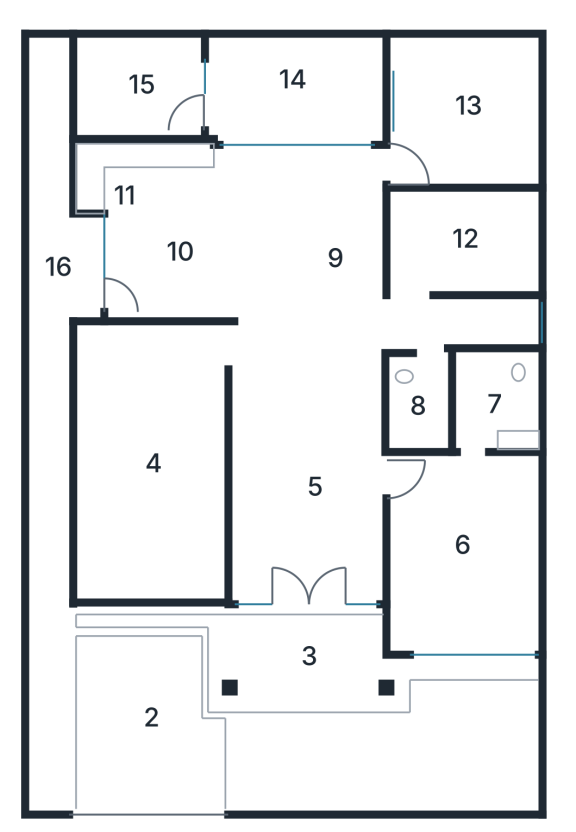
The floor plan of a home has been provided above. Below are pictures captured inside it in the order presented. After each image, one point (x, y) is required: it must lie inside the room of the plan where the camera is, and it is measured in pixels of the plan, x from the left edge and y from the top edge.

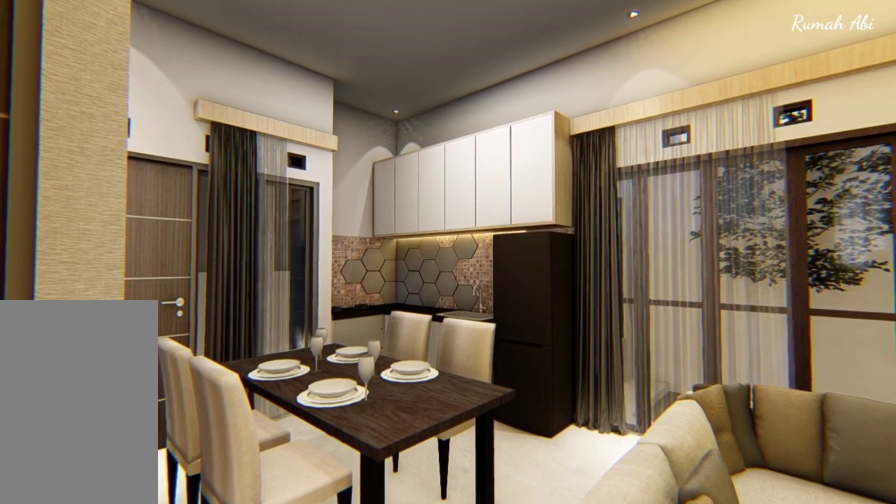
(293, 268)
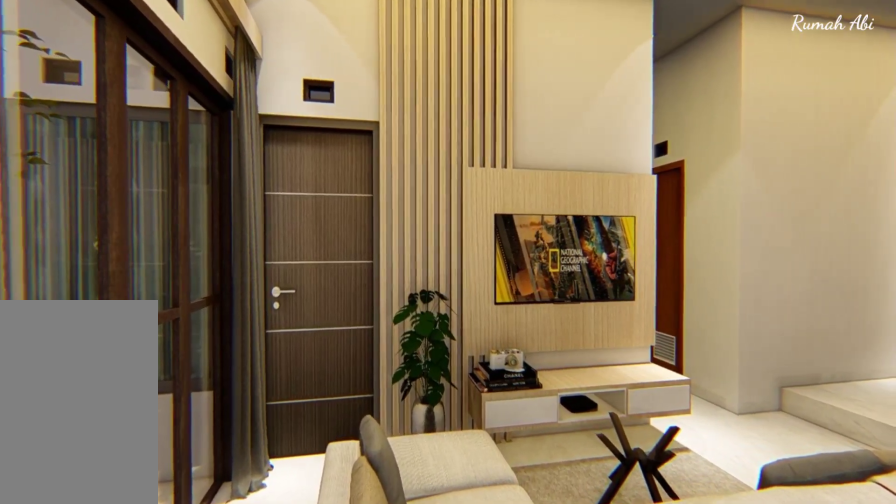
(288, 265)
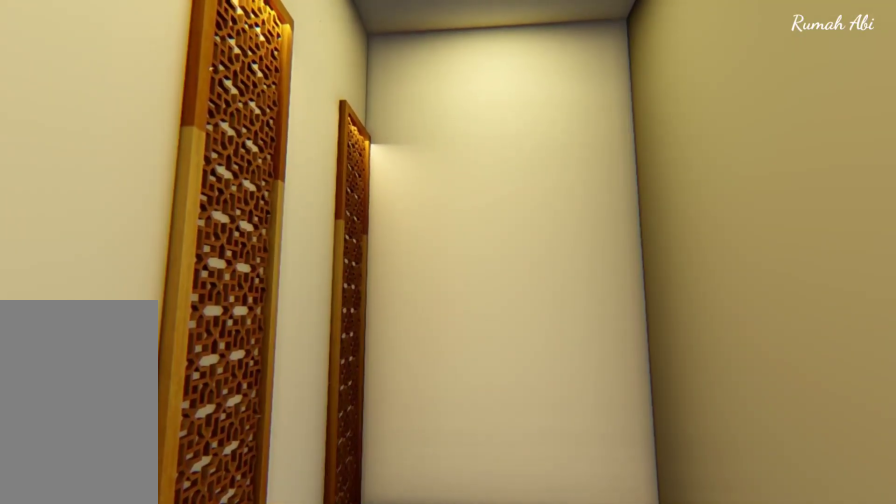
(476, 261)
